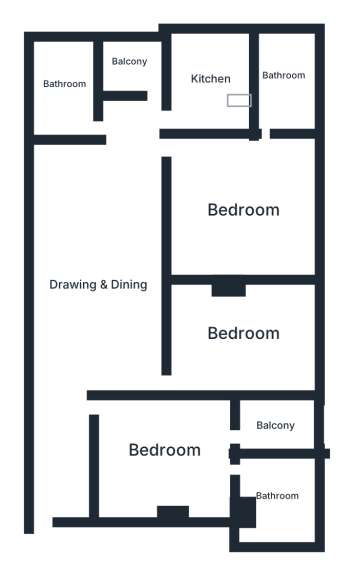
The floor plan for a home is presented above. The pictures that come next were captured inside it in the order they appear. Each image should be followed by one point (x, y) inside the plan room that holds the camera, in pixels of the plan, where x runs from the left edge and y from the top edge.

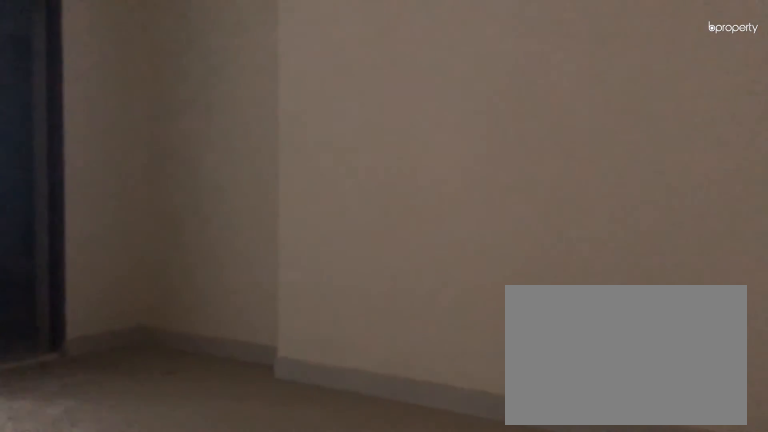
(164, 452)
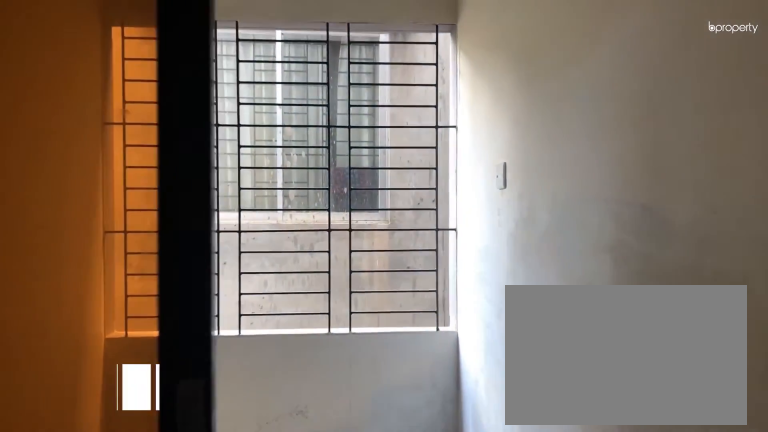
(276, 426)
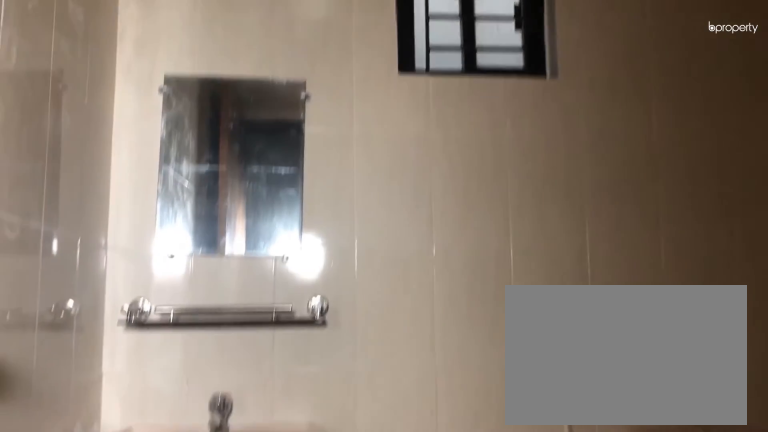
(278, 498)
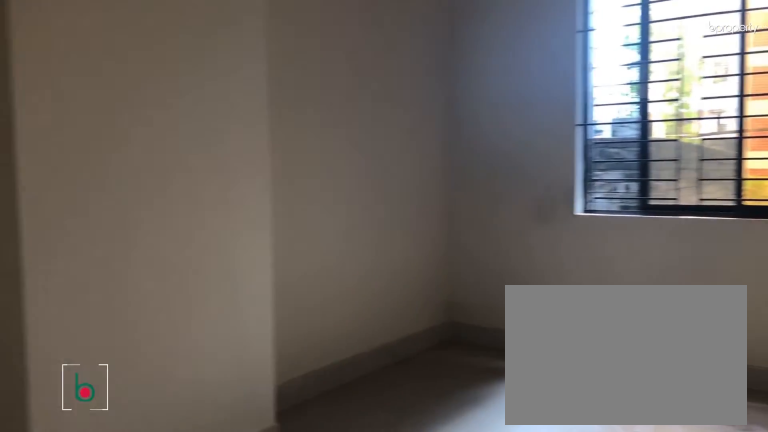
(244, 332)
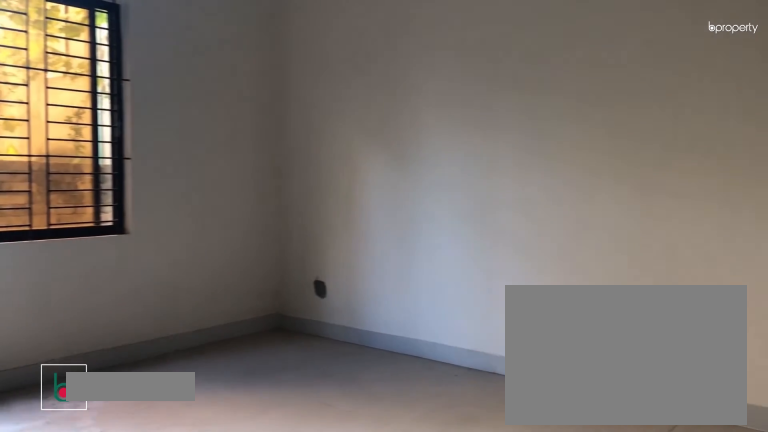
(246, 207)
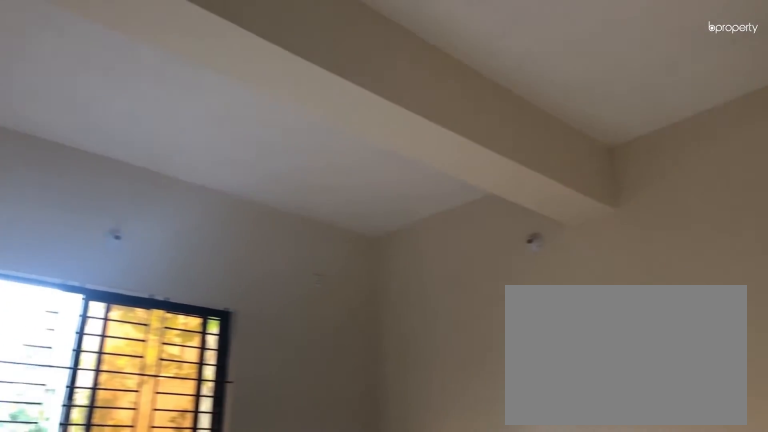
(246, 207)
